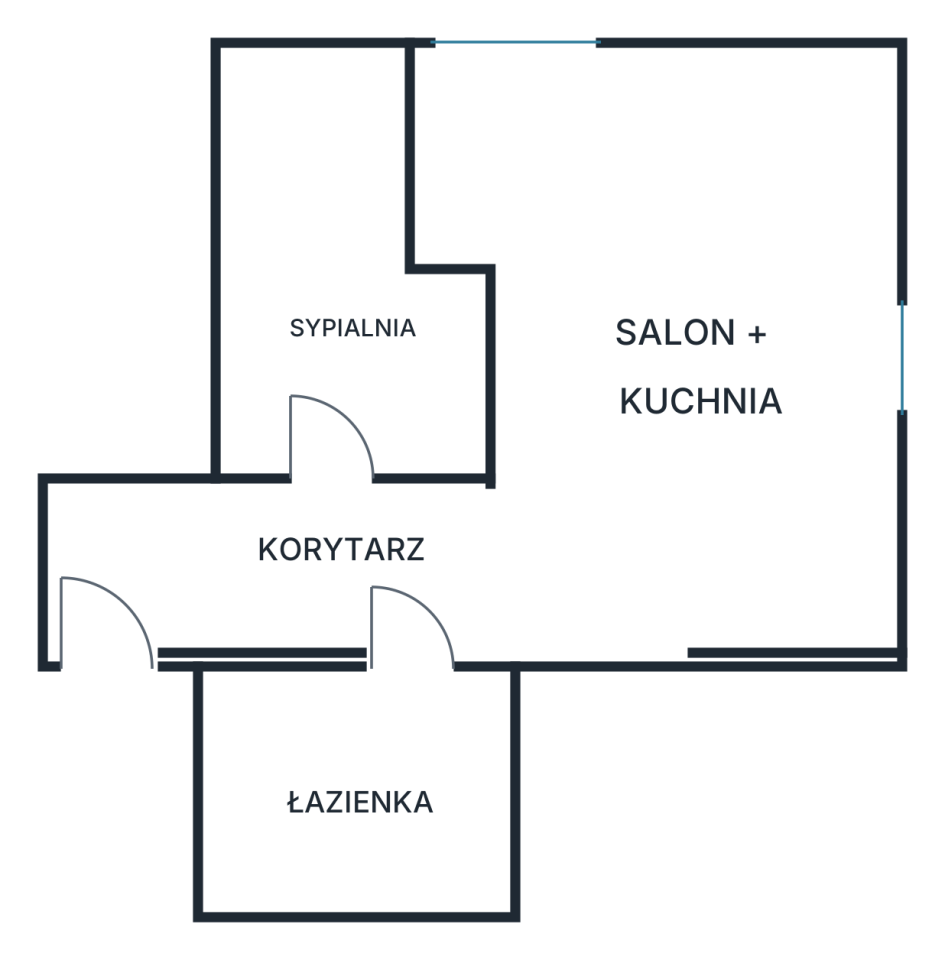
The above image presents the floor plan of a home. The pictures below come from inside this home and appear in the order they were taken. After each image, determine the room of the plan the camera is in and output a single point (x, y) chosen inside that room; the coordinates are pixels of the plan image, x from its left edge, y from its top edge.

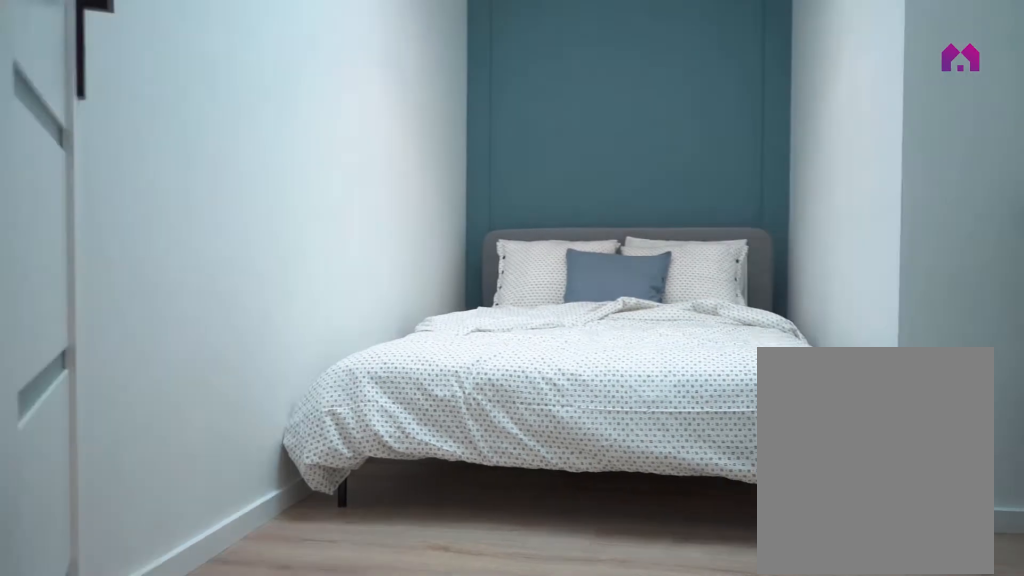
(336, 261)
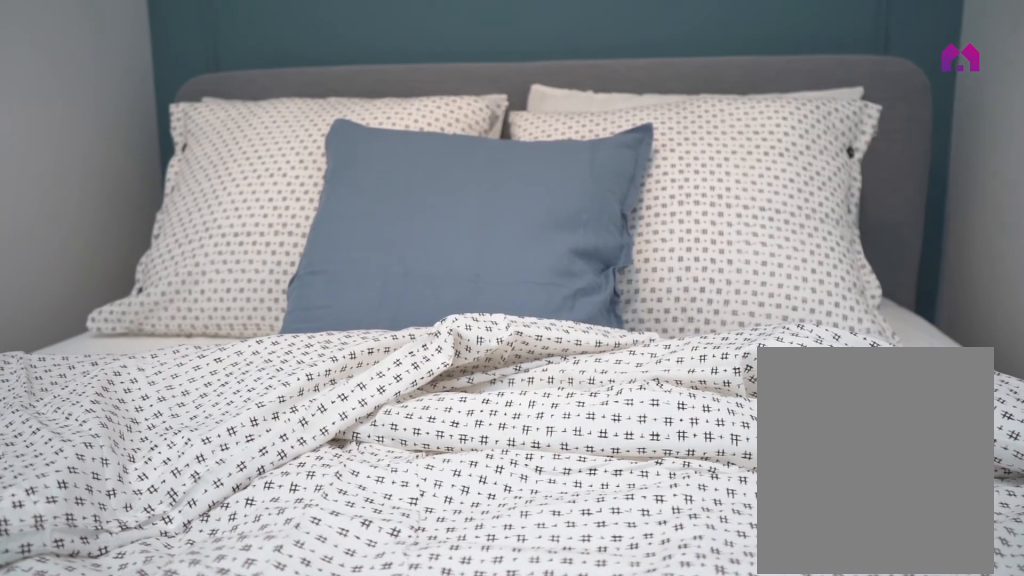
(336, 261)
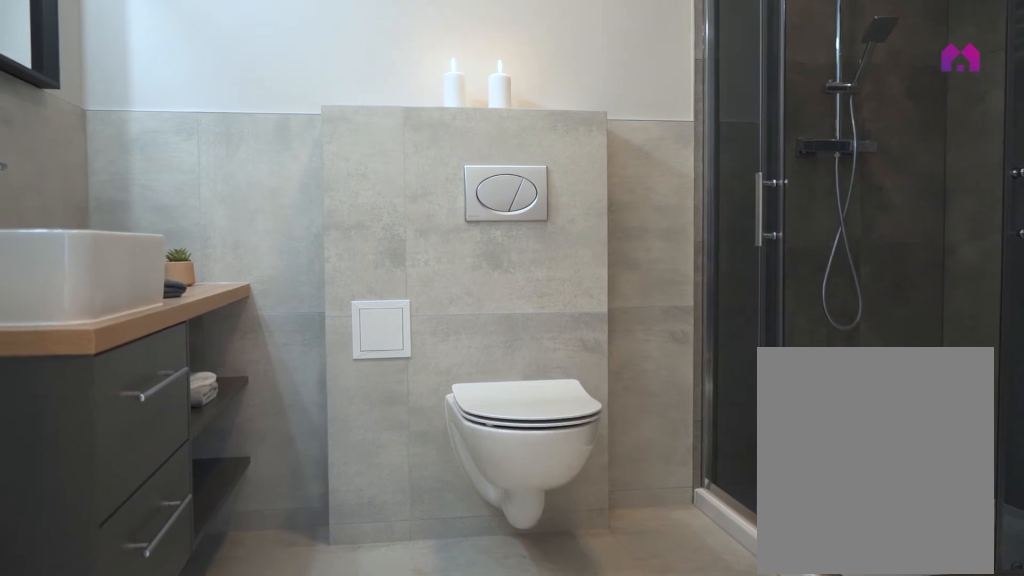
(356, 793)
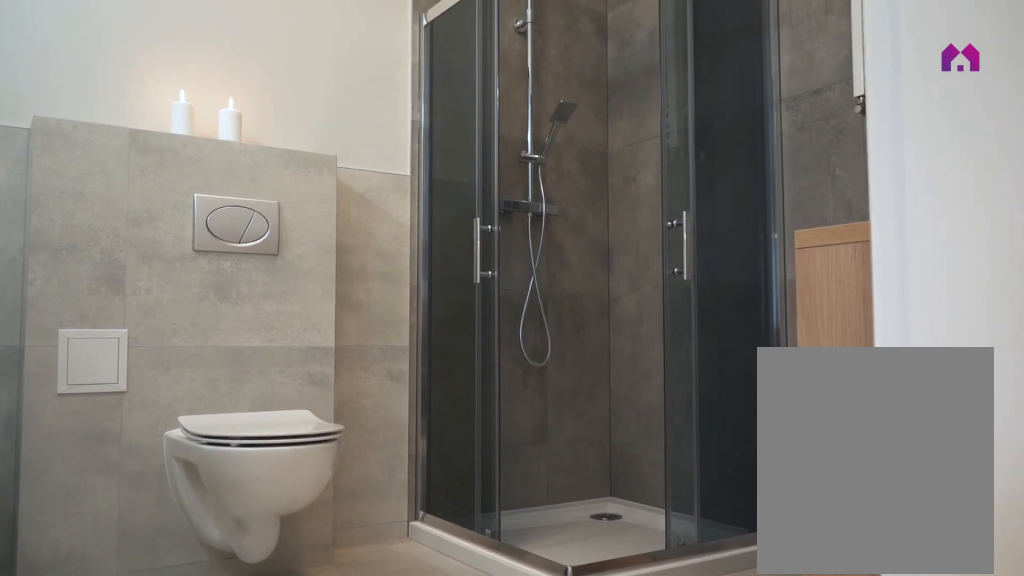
(356, 793)
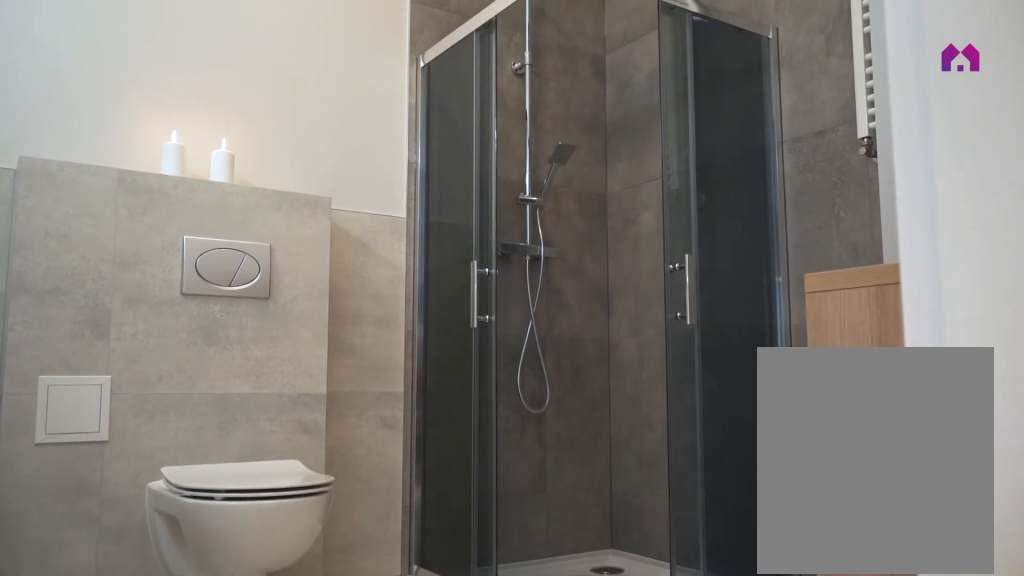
(356, 793)
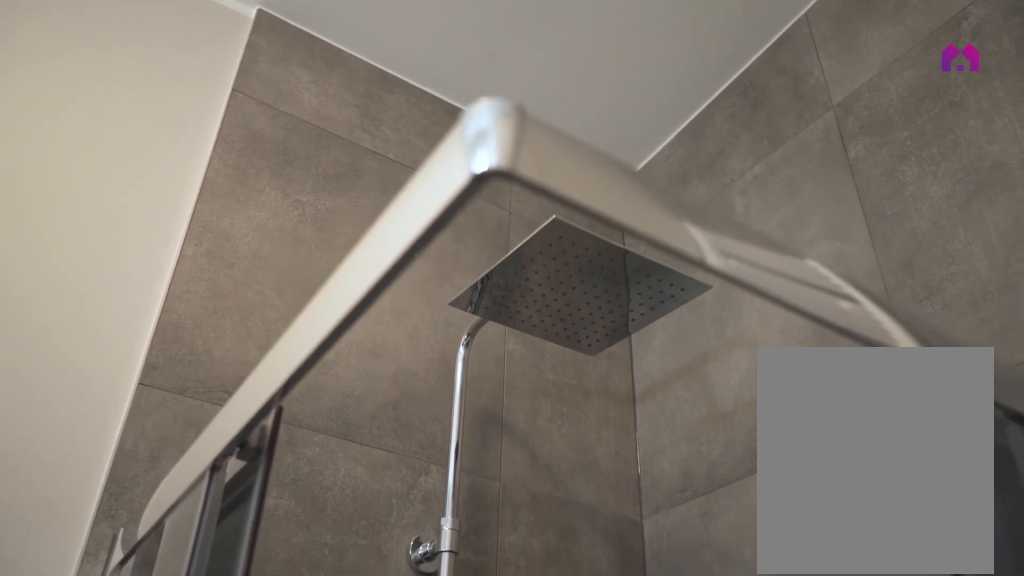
(357, 793)
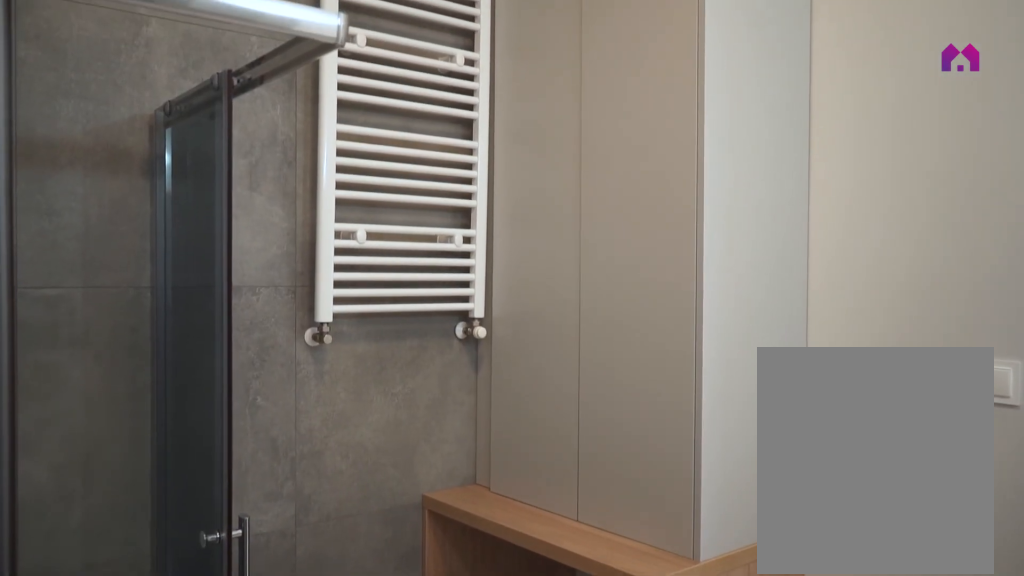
(357, 793)
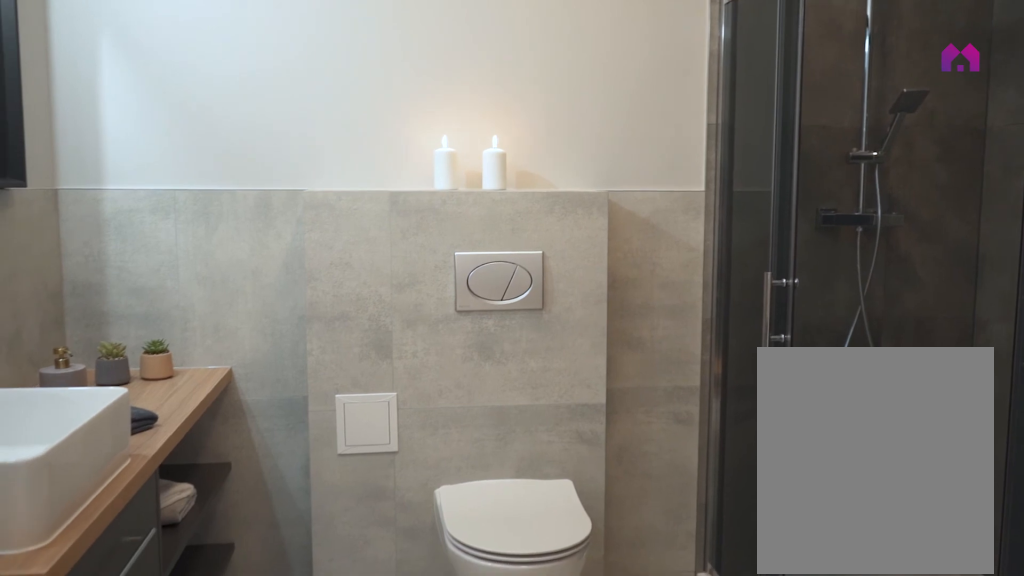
(356, 793)
